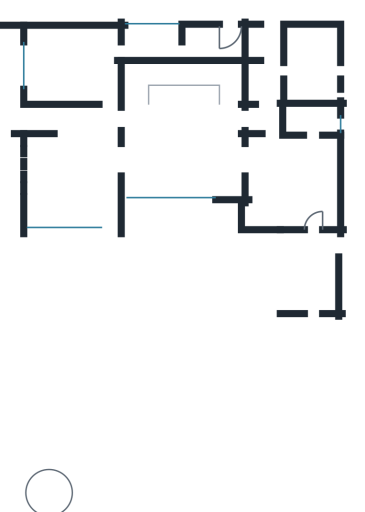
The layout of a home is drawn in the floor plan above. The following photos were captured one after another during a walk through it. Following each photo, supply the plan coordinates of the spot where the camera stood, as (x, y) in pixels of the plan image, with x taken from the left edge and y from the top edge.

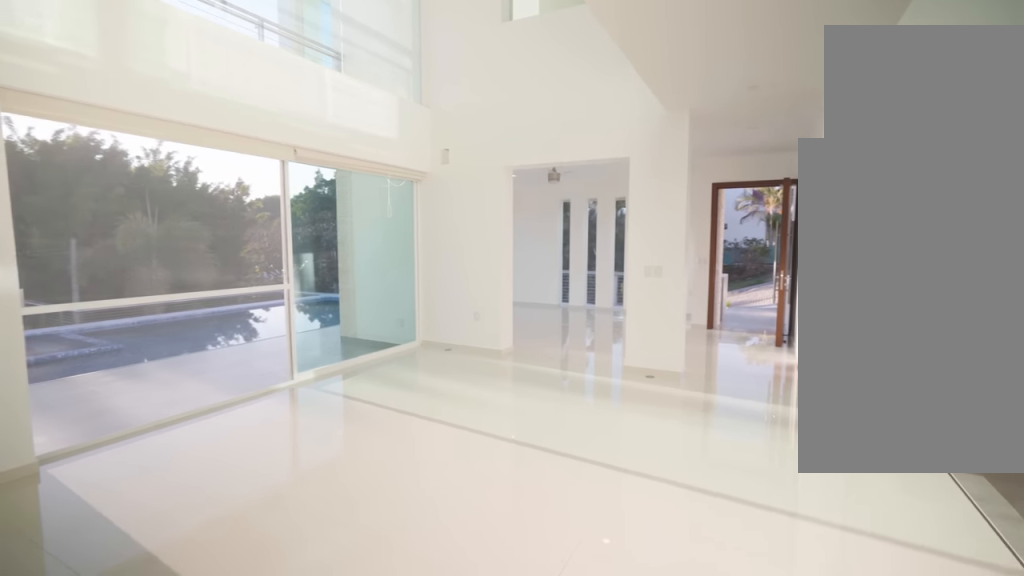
(226, 126)
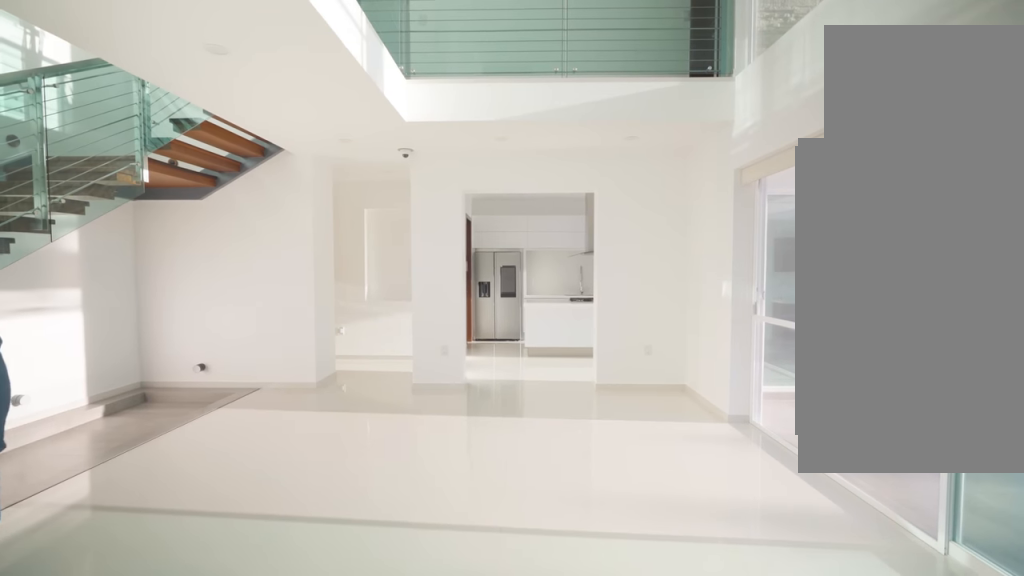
(135, 157)
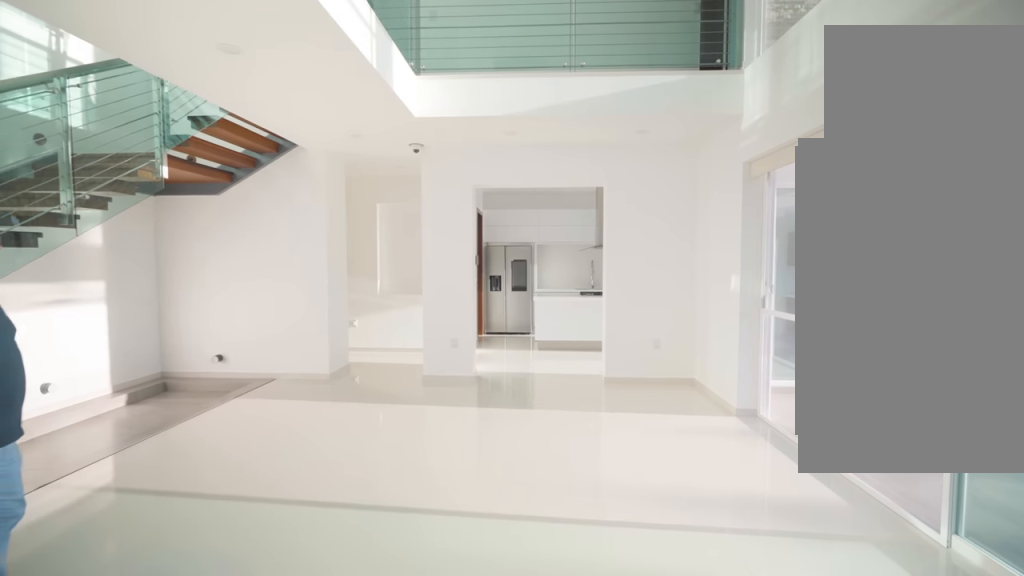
(129, 157)
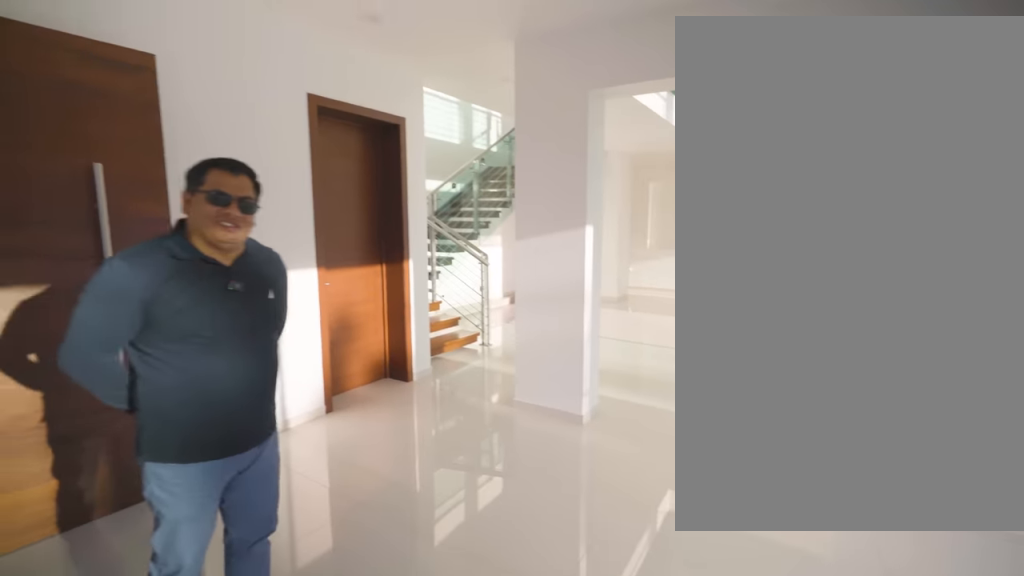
(58, 158)
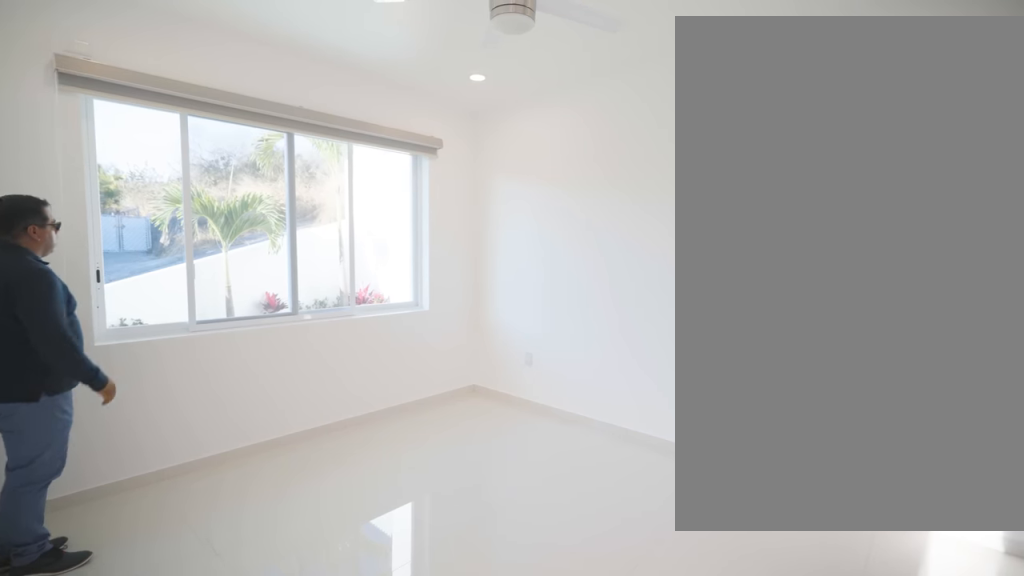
(107, 85)
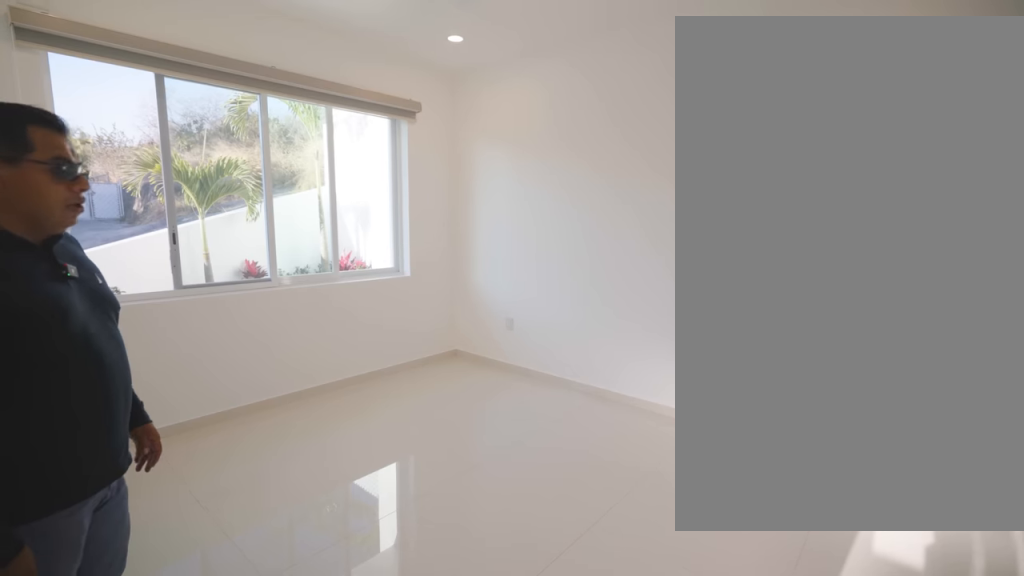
(107, 85)
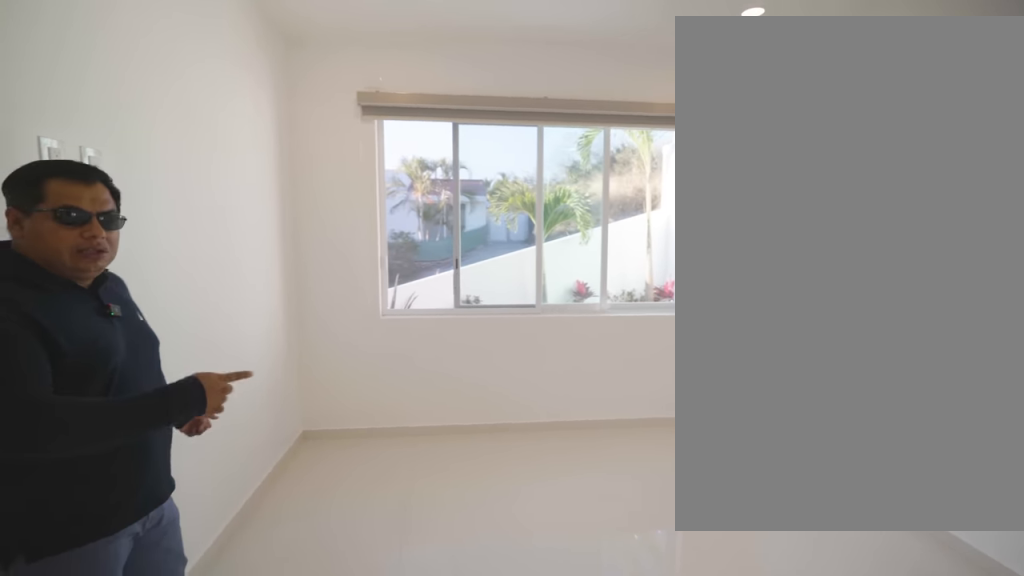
(106, 70)
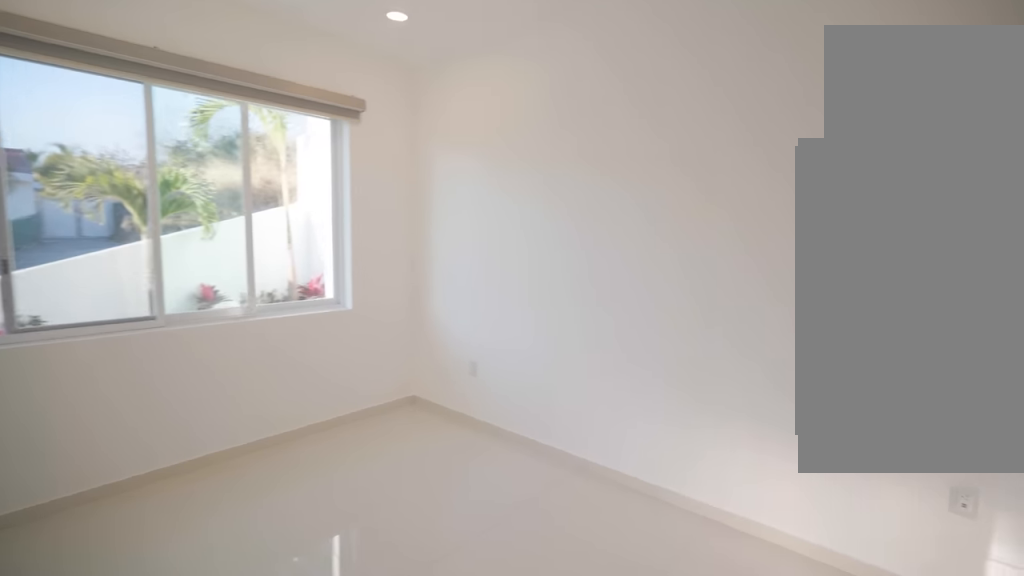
(106, 70)
